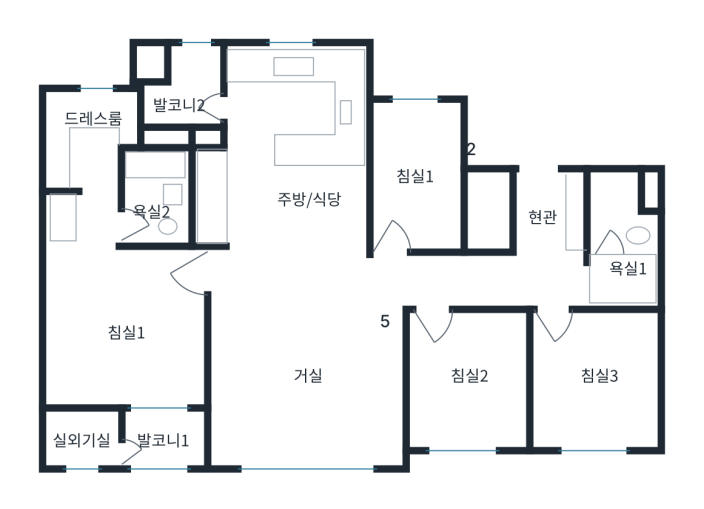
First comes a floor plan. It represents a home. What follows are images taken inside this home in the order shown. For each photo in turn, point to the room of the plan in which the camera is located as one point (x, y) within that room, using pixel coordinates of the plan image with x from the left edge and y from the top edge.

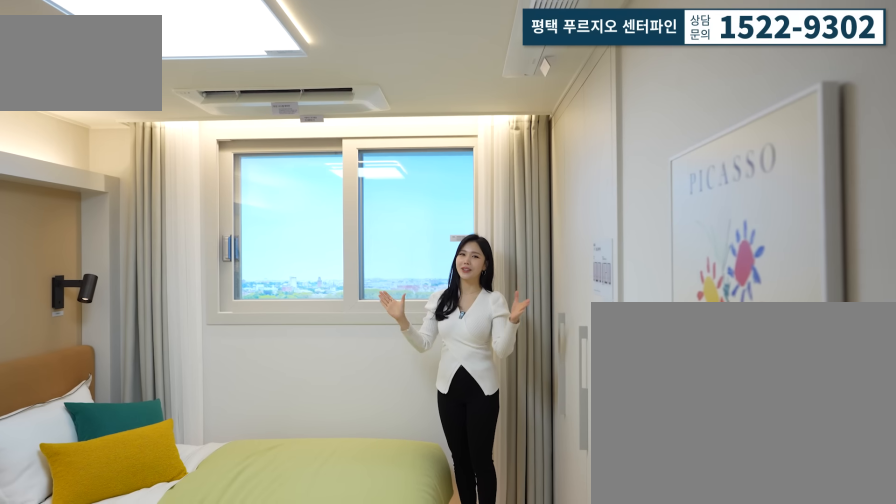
(598, 383)
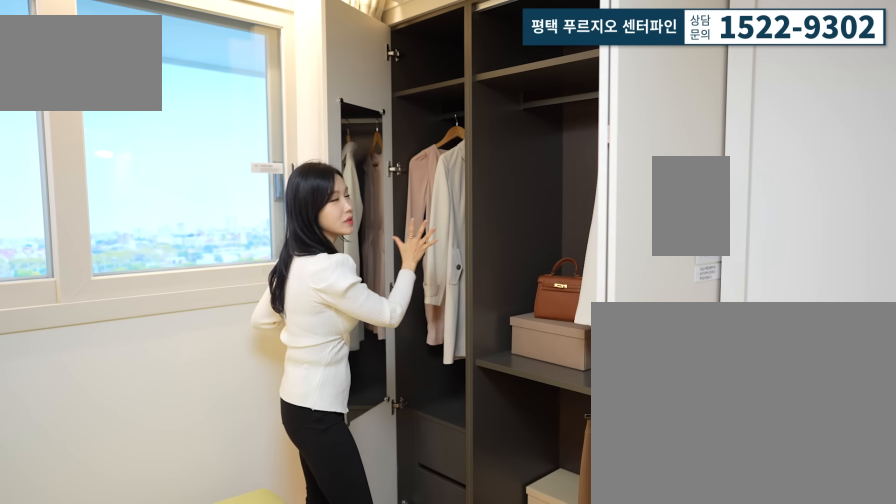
(598, 383)
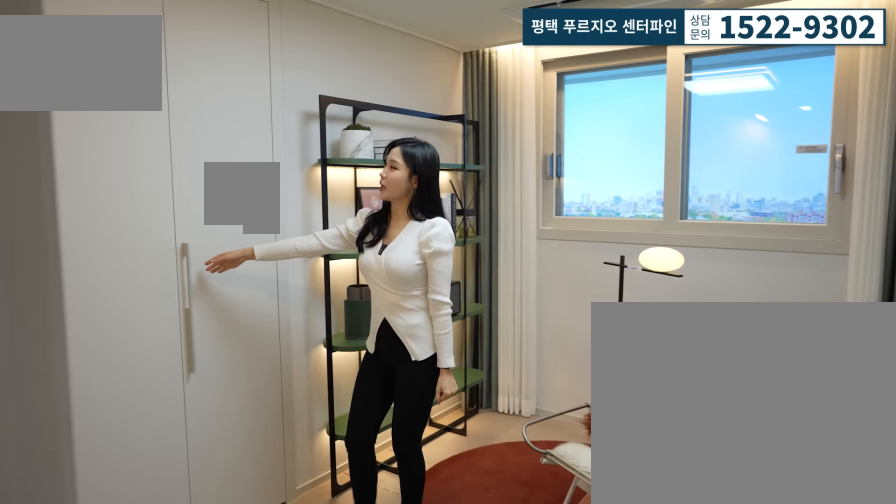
(471, 396)
